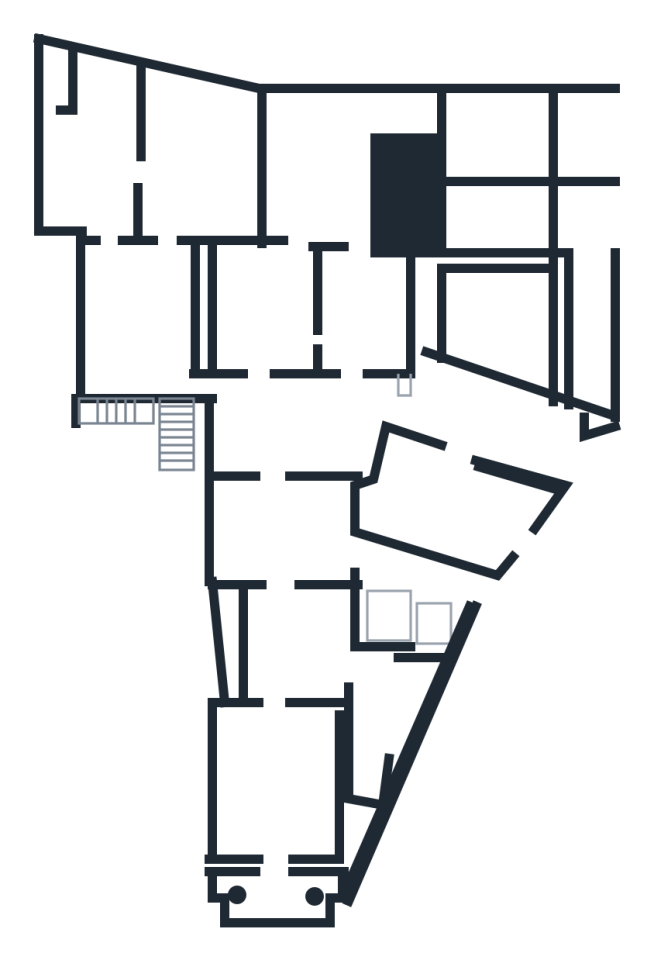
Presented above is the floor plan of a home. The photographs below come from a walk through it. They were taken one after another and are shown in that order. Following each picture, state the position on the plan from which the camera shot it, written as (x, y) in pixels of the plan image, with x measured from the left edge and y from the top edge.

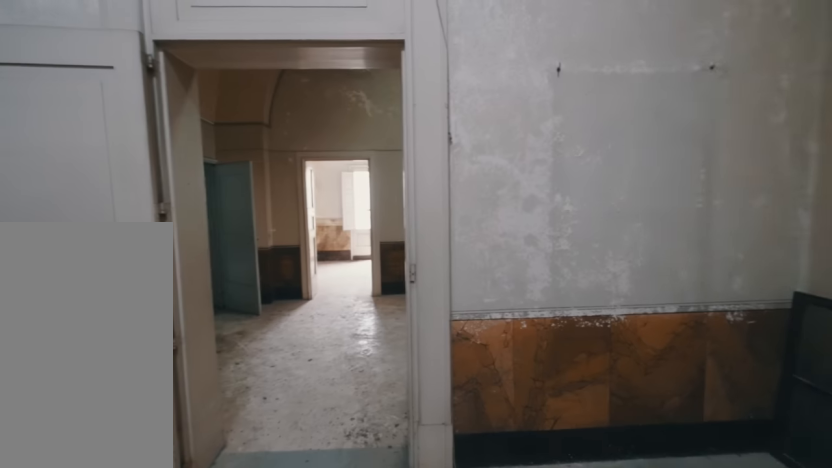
(280, 540)
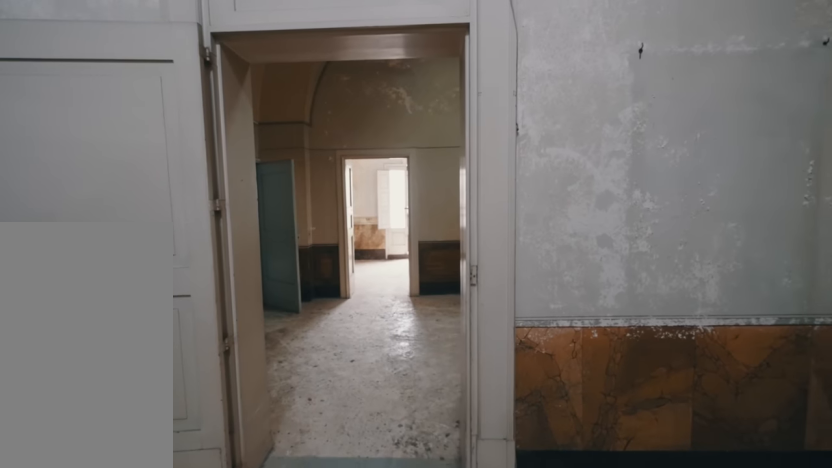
(280, 540)
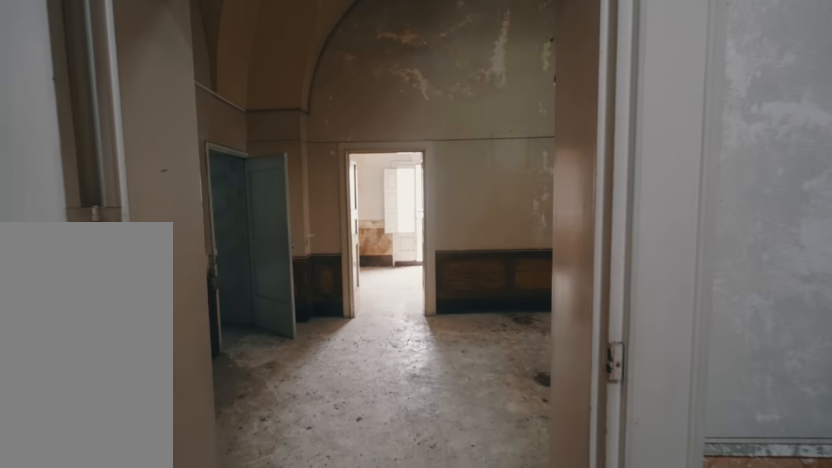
(285, 510)
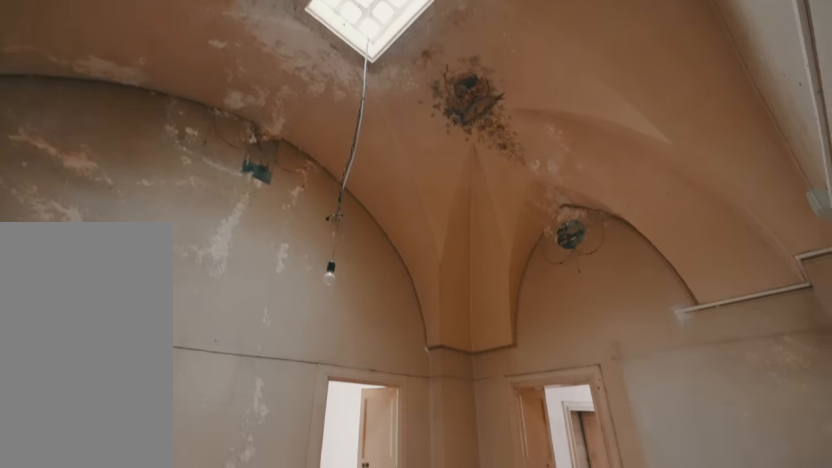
(298, 434)
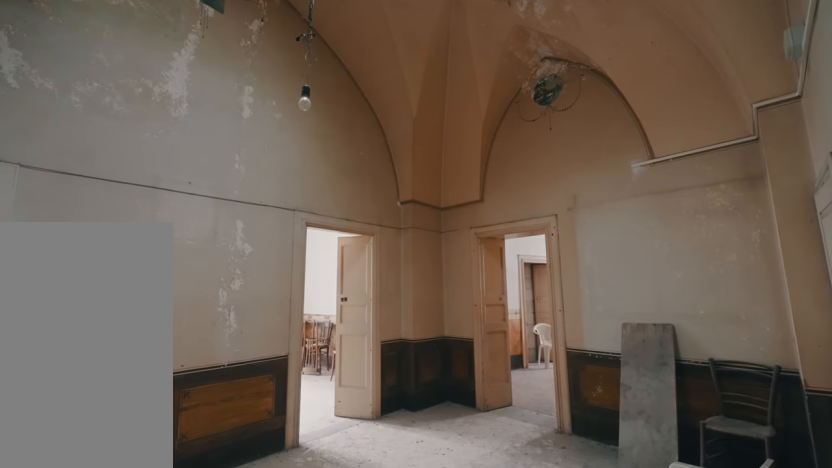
(298, 434)
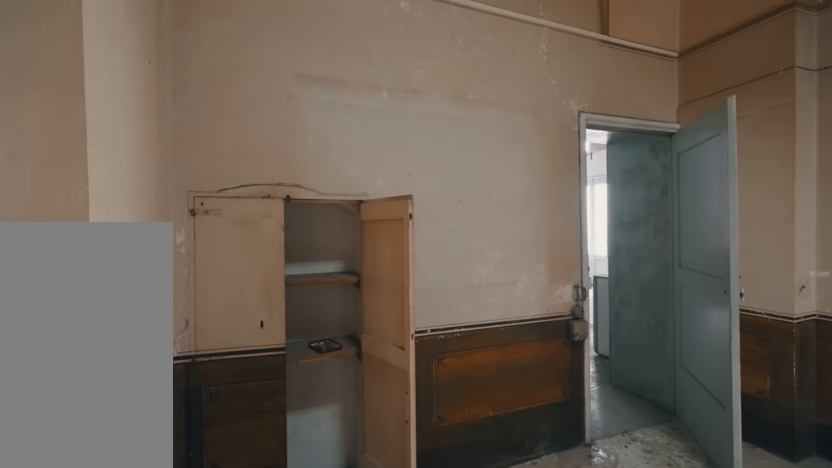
(297, 434)
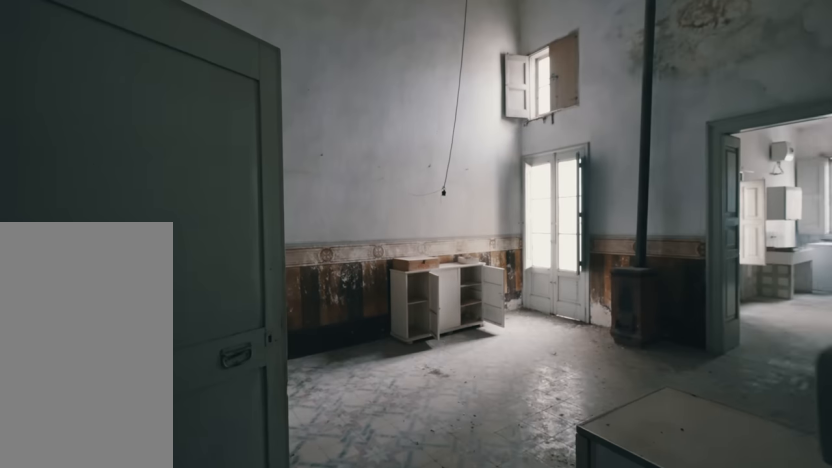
(141, 326)
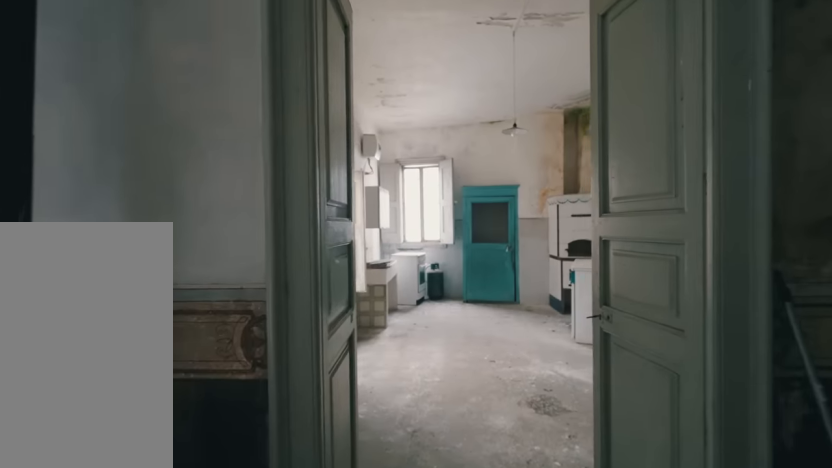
(144, 314)
